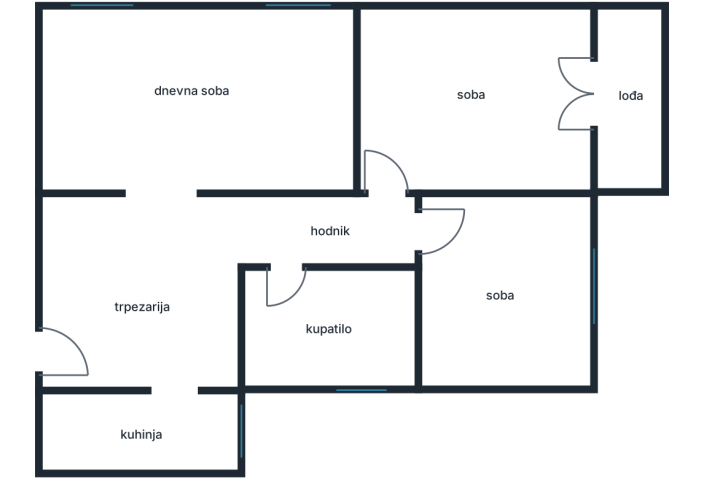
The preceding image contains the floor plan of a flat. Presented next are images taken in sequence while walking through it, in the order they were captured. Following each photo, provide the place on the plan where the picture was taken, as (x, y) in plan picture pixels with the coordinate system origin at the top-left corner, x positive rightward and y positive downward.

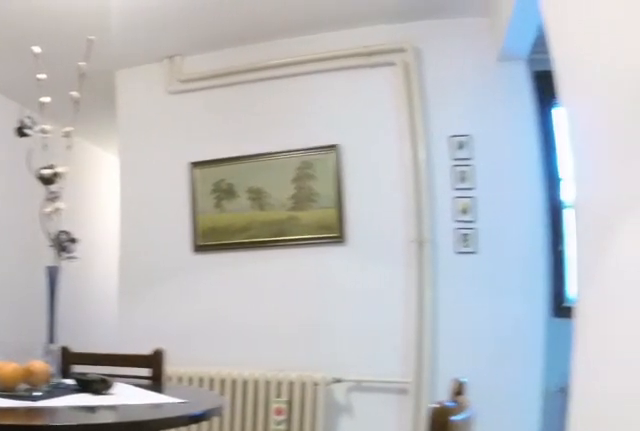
(74, 328)
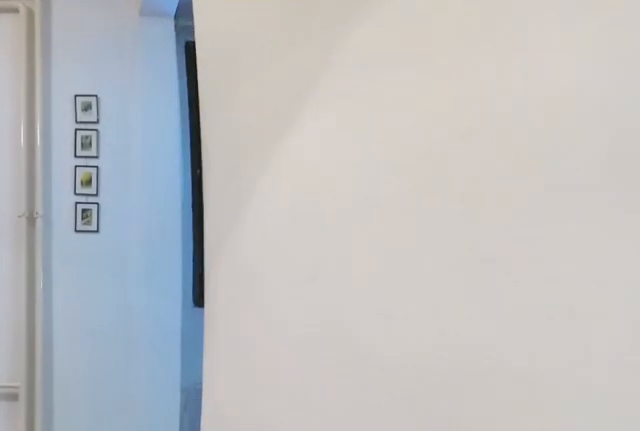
(111, 328)
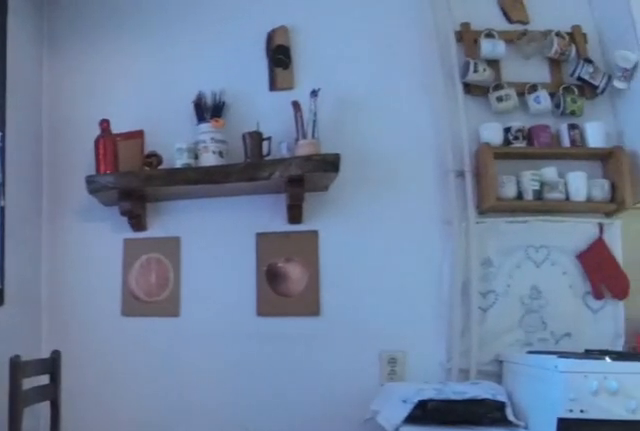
(174, 351)
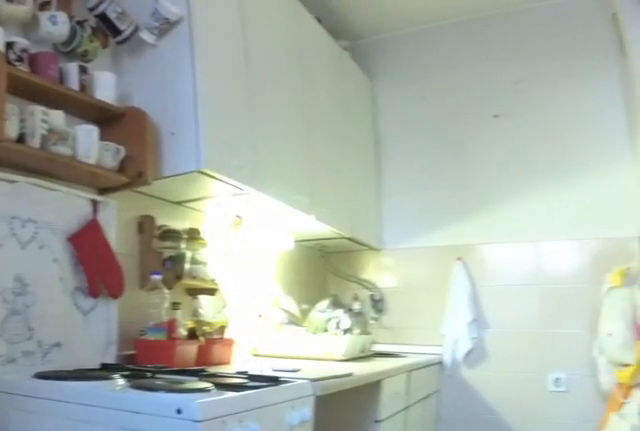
(188, 406)
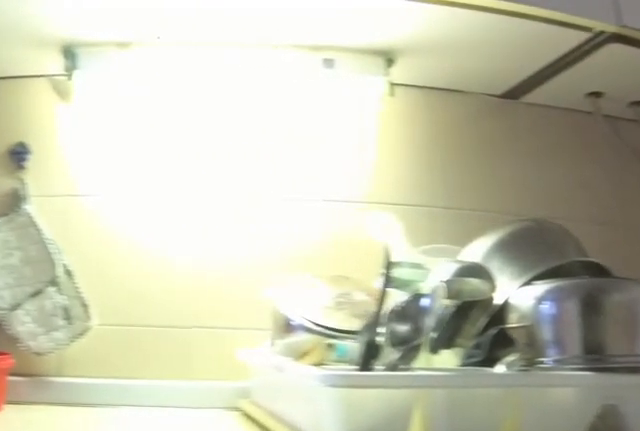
(76, 408)
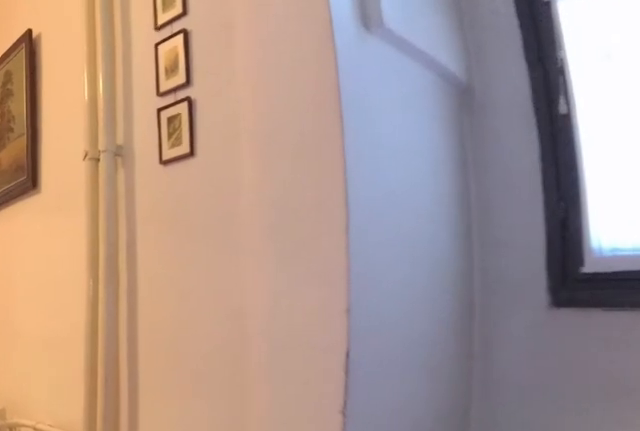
(170, 427)
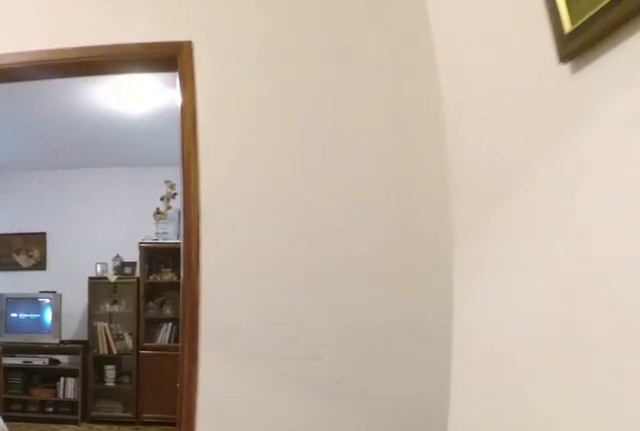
(181, 355)
